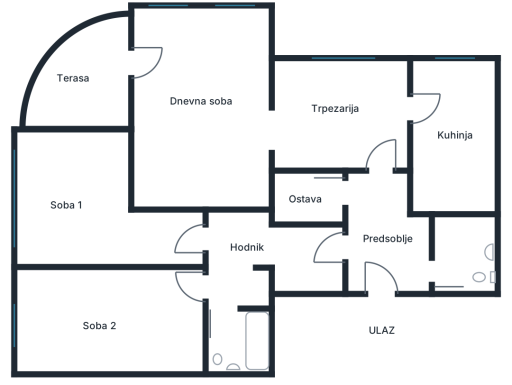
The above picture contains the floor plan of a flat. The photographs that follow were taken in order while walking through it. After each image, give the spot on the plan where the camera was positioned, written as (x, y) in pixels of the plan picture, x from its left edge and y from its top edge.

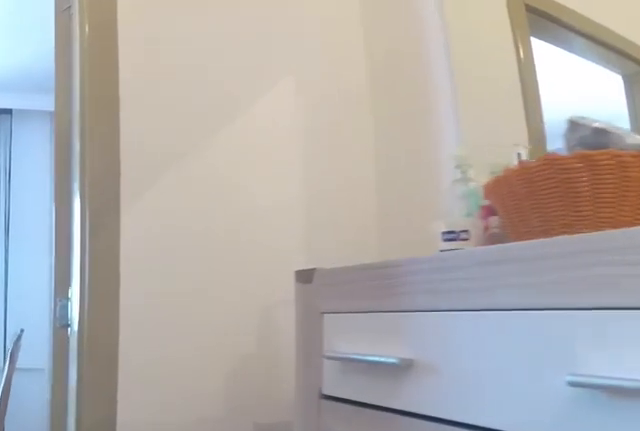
(382, 228)
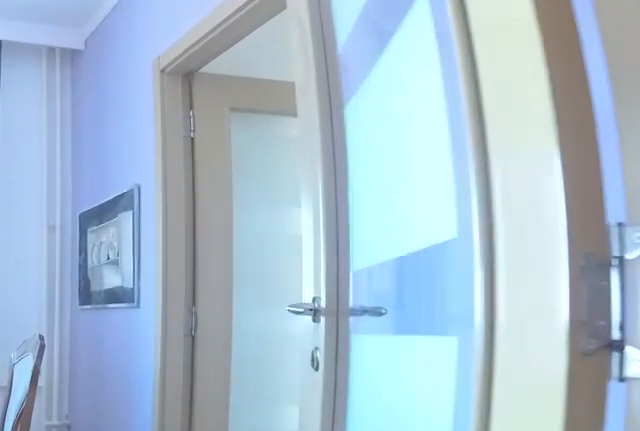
(382, 197)
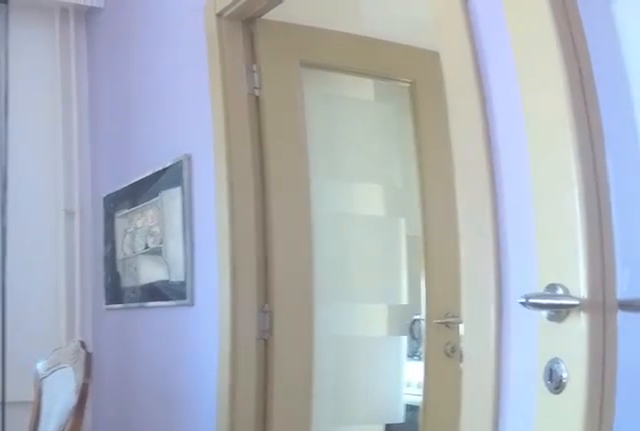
(385, 180)
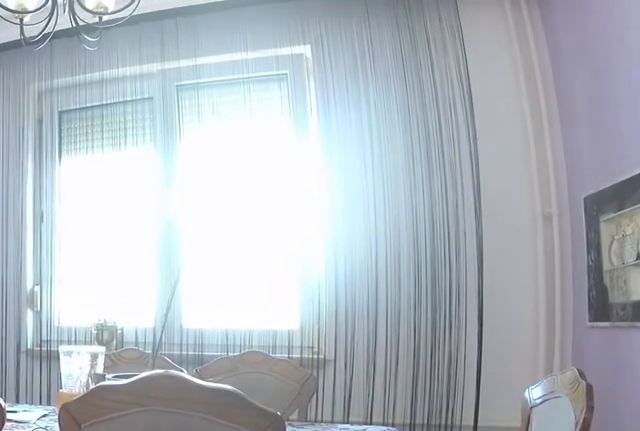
(388, 170)
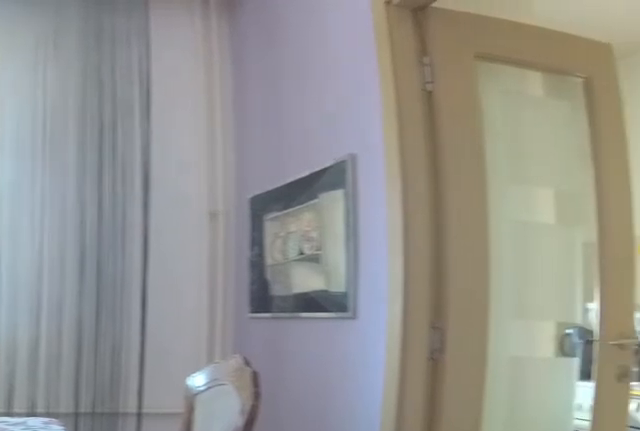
(384, 172)
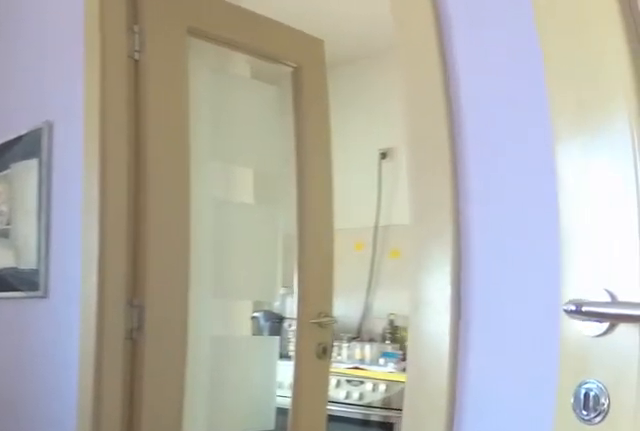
(381, 167)
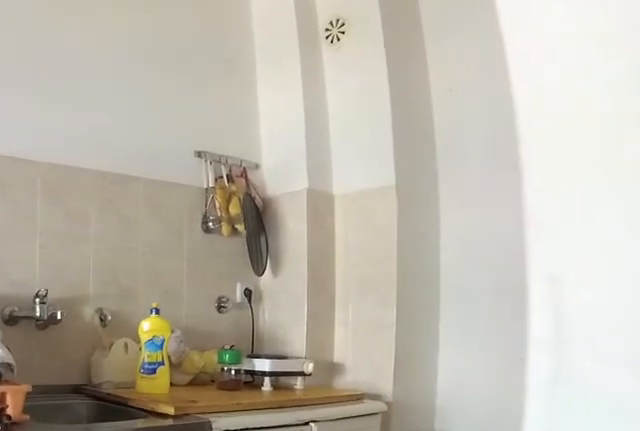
(429, 122)
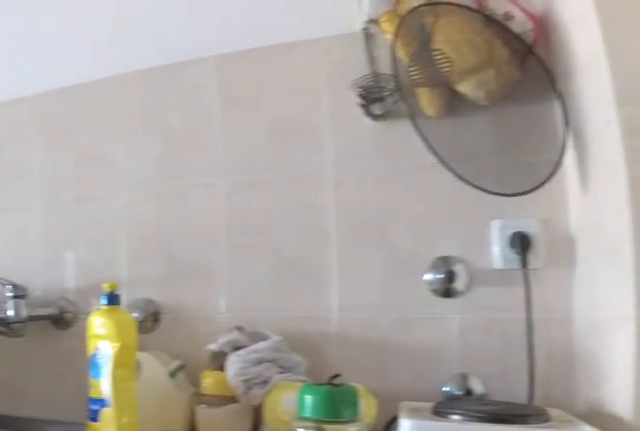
(437, 208)
